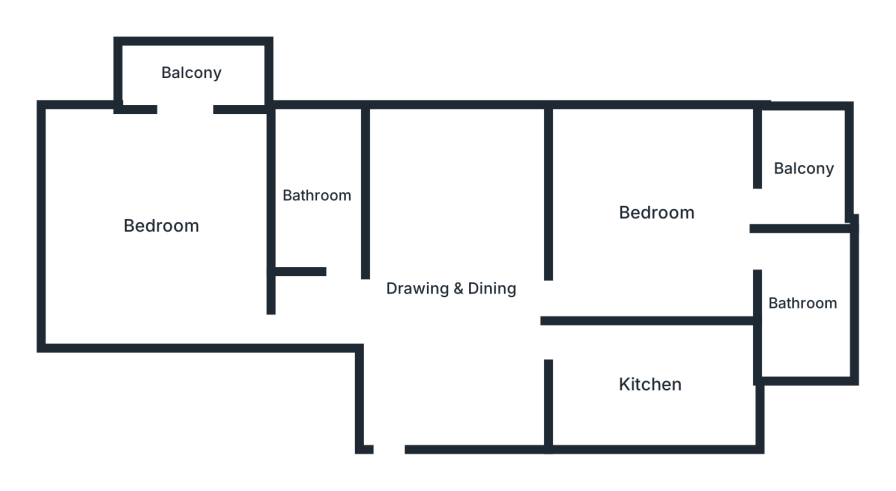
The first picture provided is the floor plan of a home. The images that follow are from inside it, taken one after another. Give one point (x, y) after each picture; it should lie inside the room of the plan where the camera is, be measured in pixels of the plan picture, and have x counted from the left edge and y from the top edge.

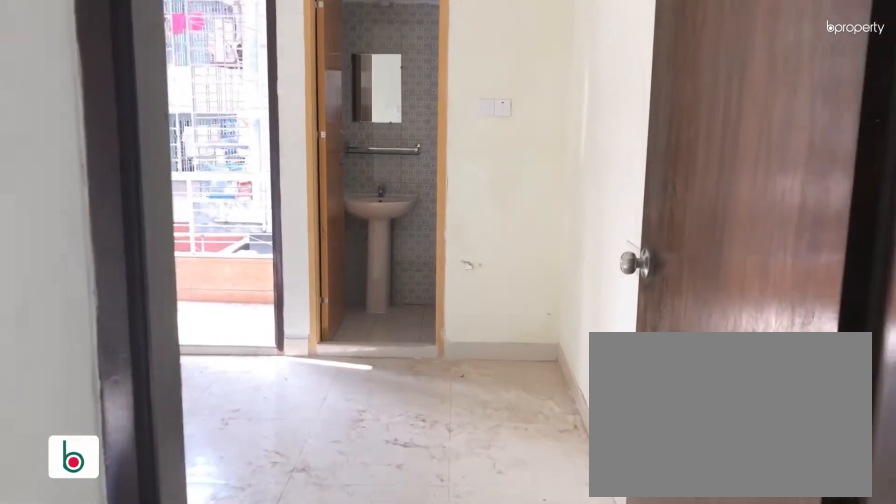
(654, 212)
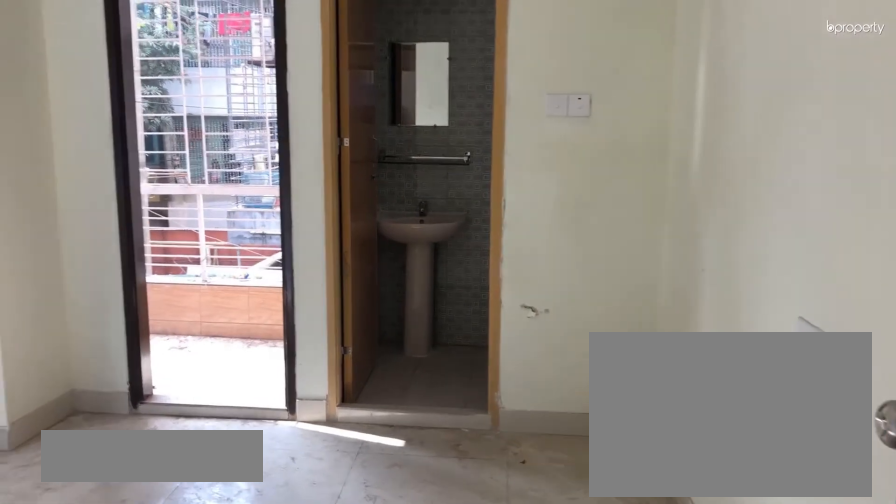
(654, 212)
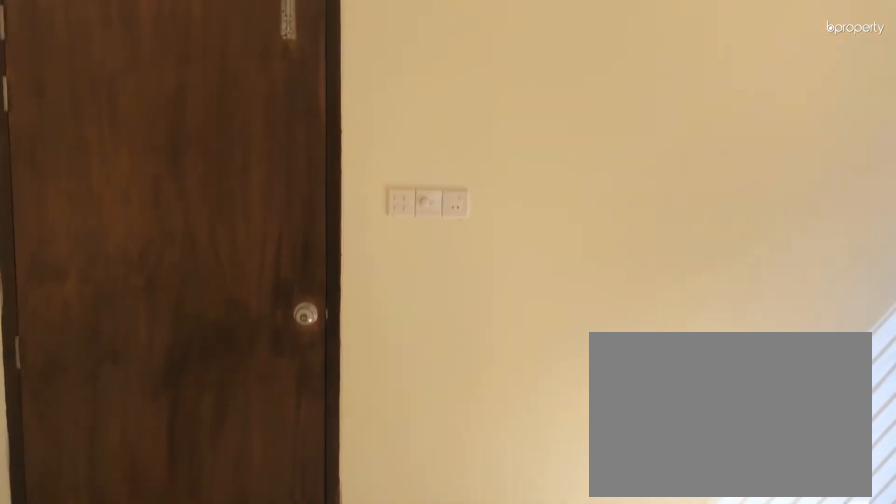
(655, 212)
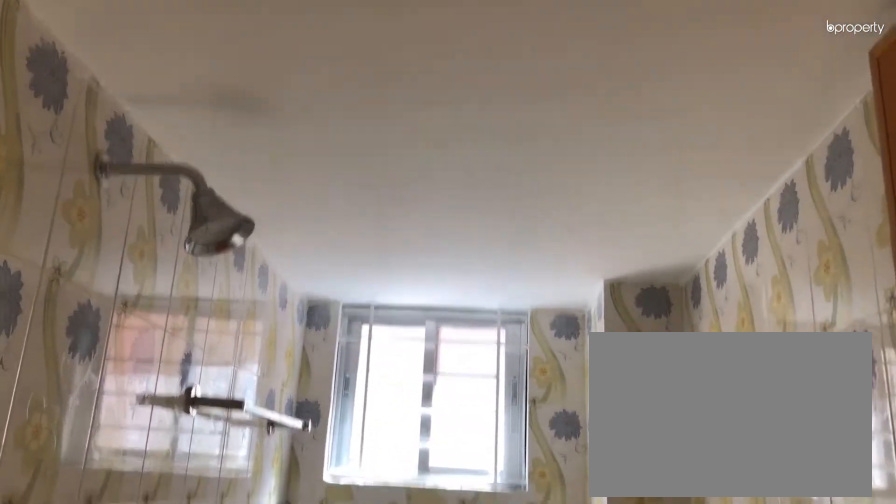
(318, 197)
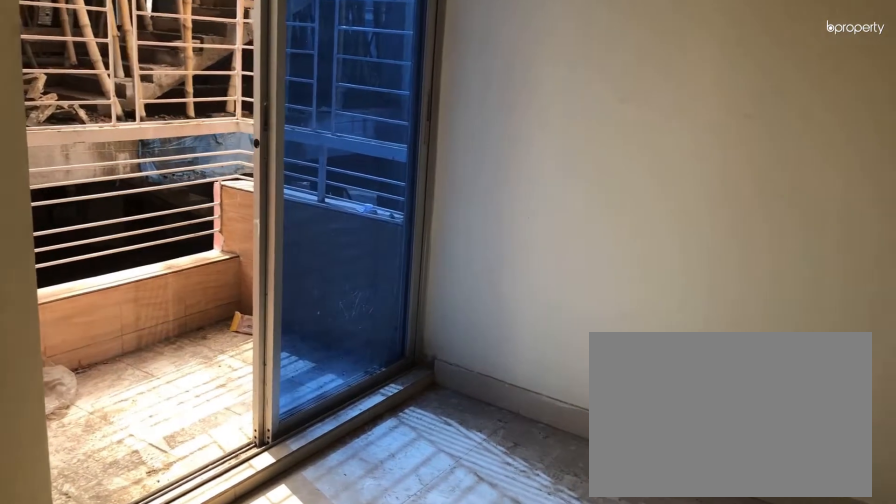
(159, 226)
